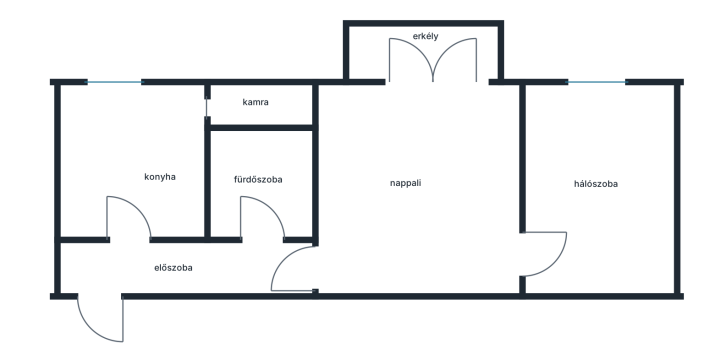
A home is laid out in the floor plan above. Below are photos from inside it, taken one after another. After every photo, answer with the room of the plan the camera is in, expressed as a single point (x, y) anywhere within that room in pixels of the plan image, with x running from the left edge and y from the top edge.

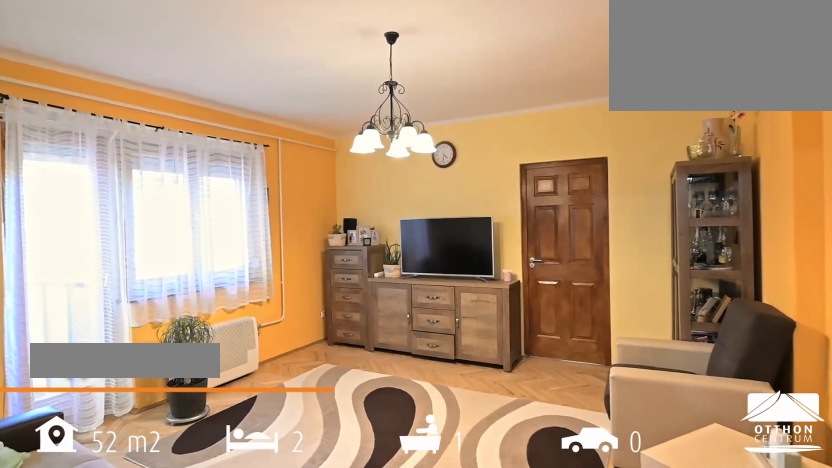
(408, 194)
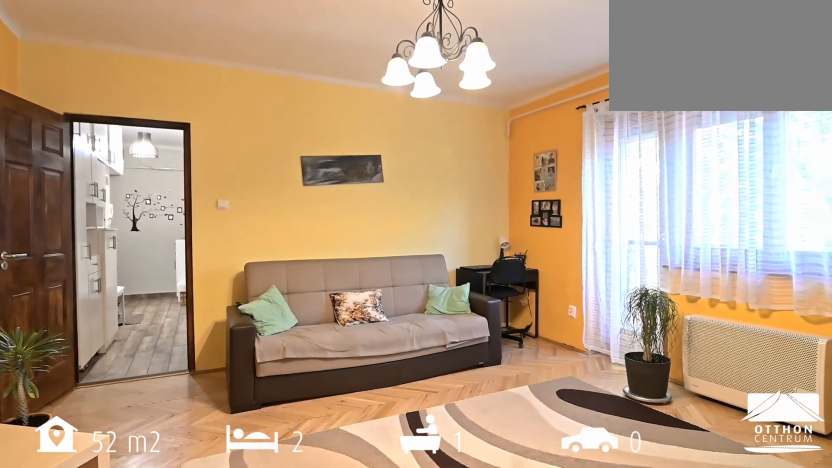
(408, 194)
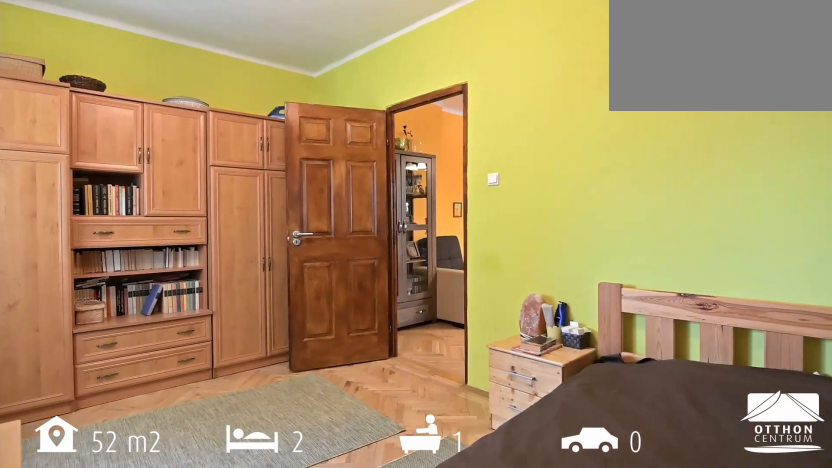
(596, 203)
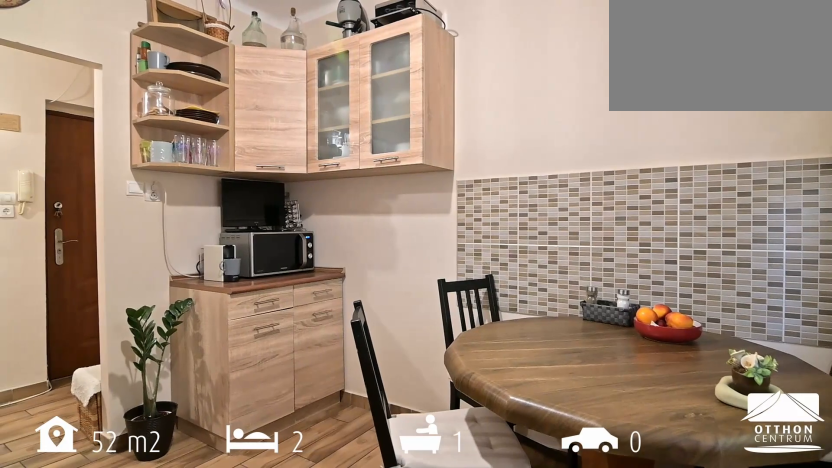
(143, 176)
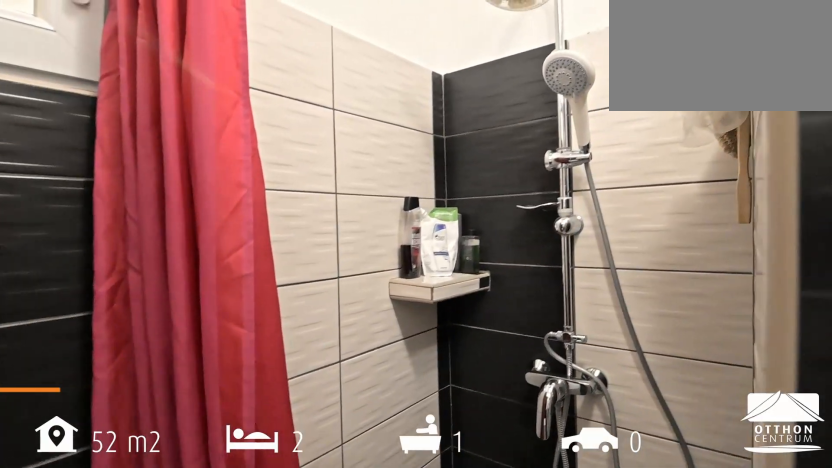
(253, 189)
